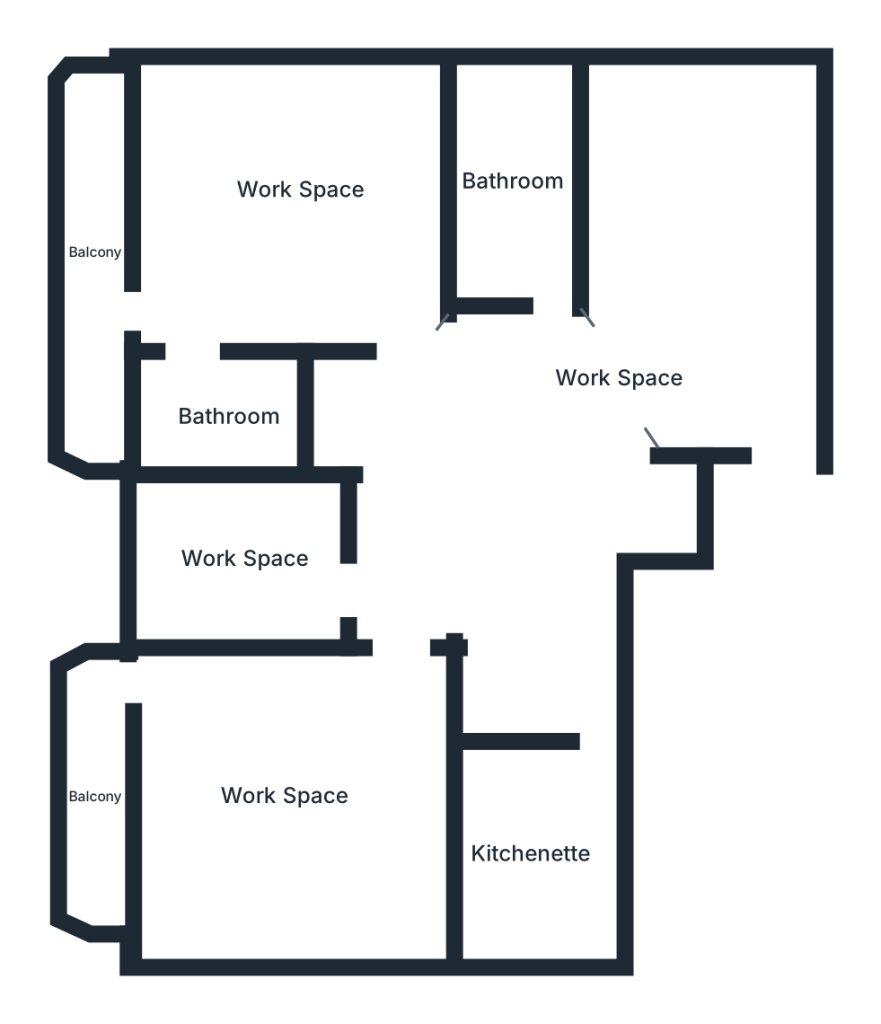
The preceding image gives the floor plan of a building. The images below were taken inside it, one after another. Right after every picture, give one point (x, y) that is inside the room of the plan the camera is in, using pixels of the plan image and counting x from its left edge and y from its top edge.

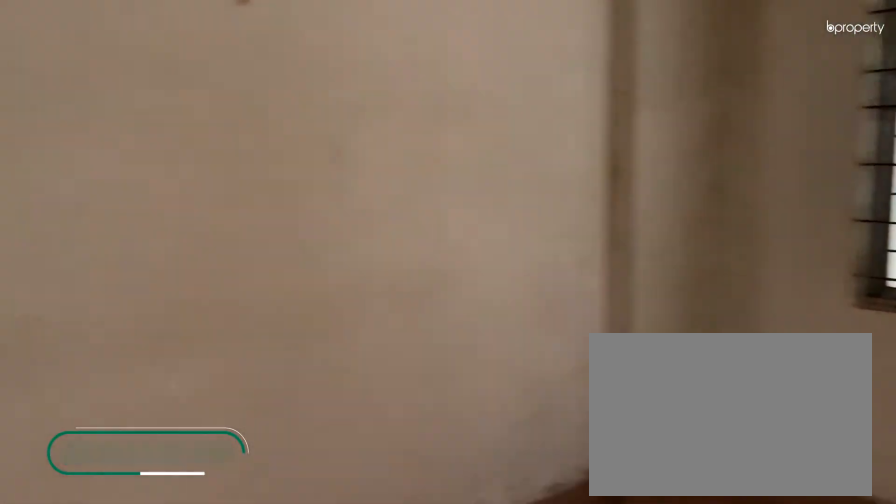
(628, 376)
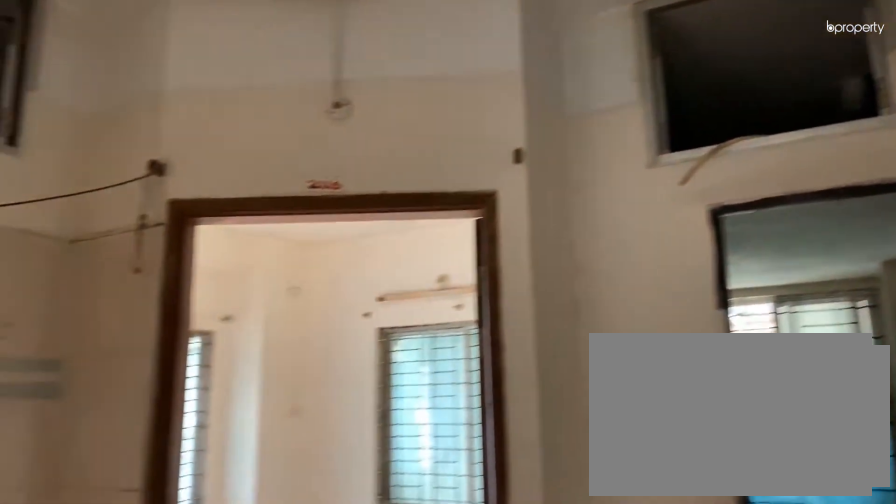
(627, 376)
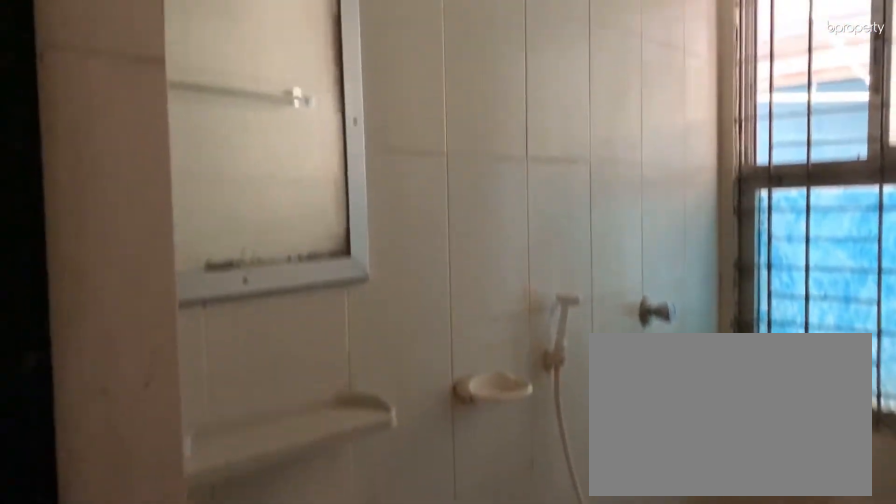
(512, 182)
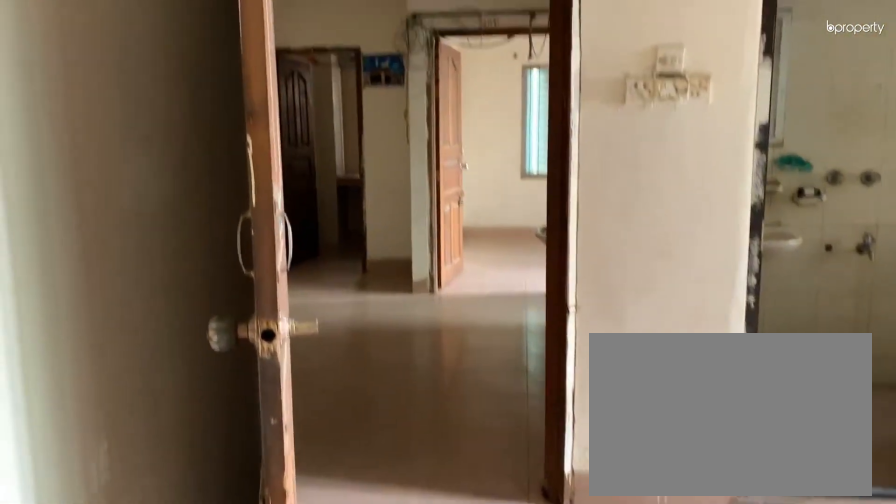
(297, 189)
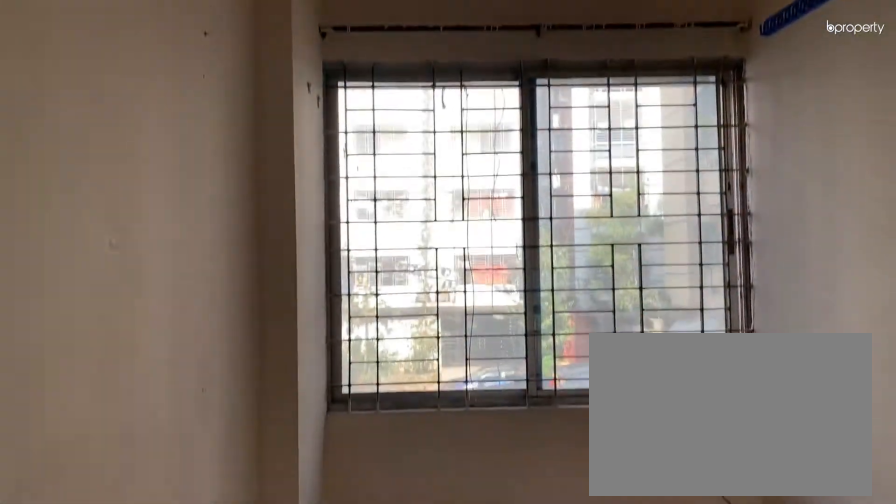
(244, 559)
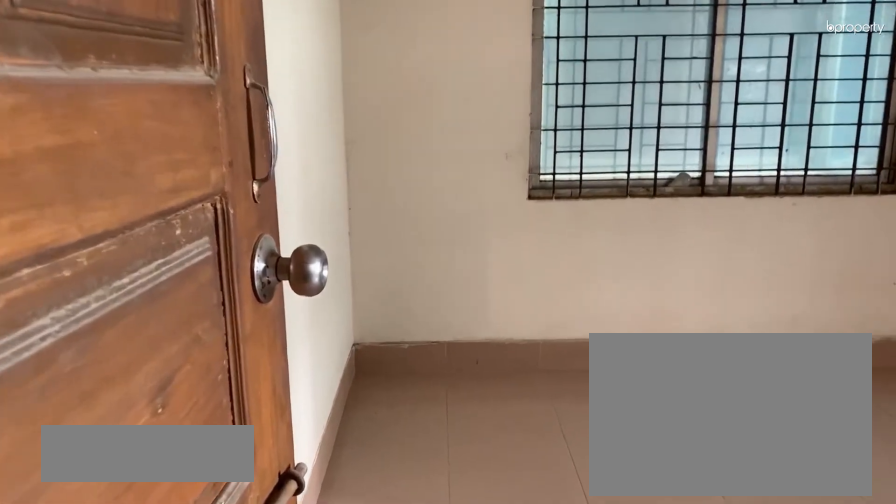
(284, 793)
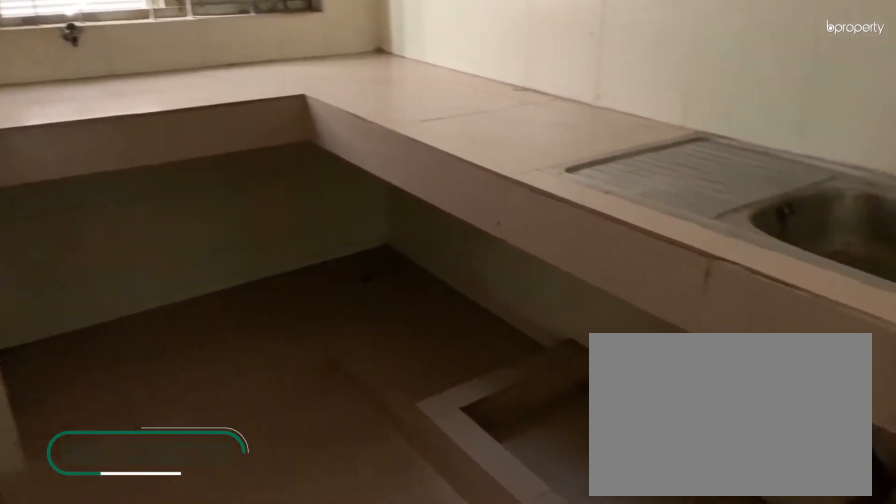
(533, 854)
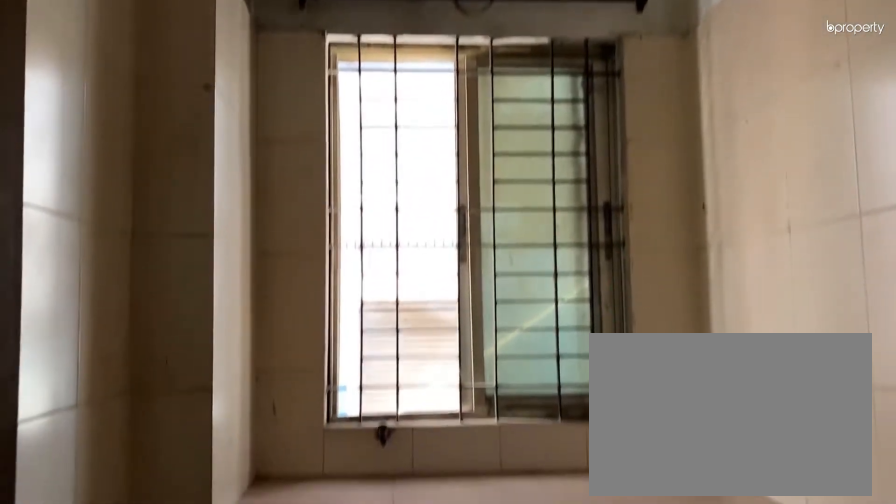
(533, 854)
